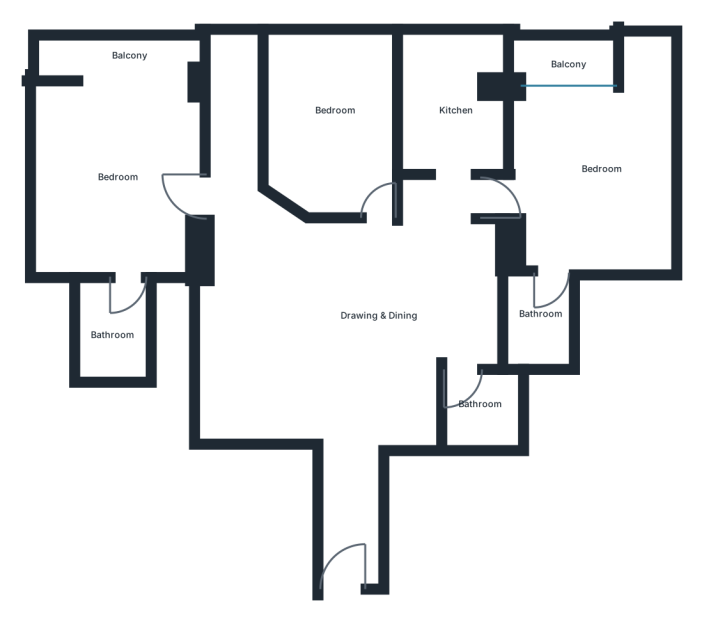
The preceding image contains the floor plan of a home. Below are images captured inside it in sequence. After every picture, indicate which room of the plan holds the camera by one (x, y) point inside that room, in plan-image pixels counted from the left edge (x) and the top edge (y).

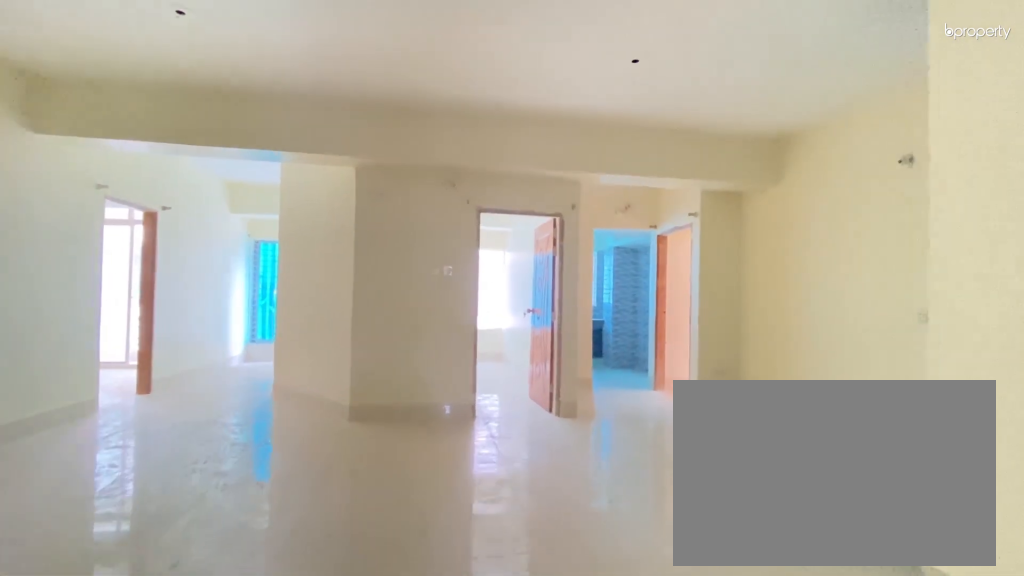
(352, 356)
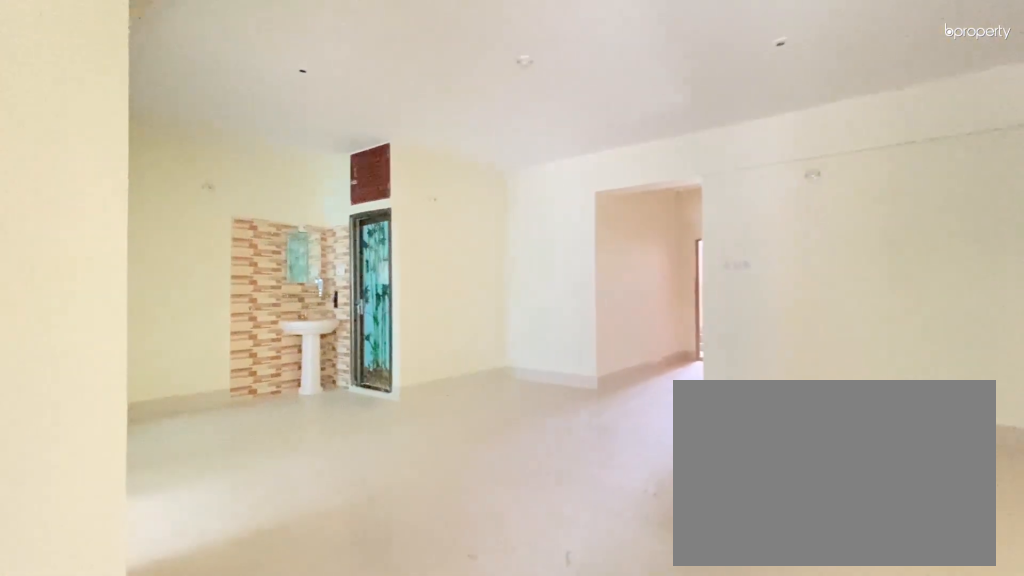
(324, 289)
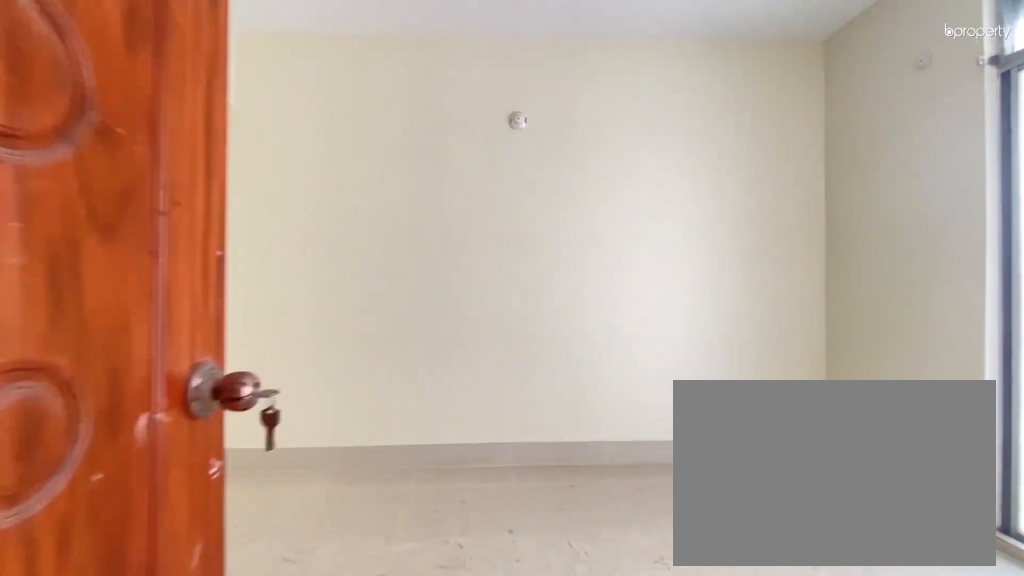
(107, 176)
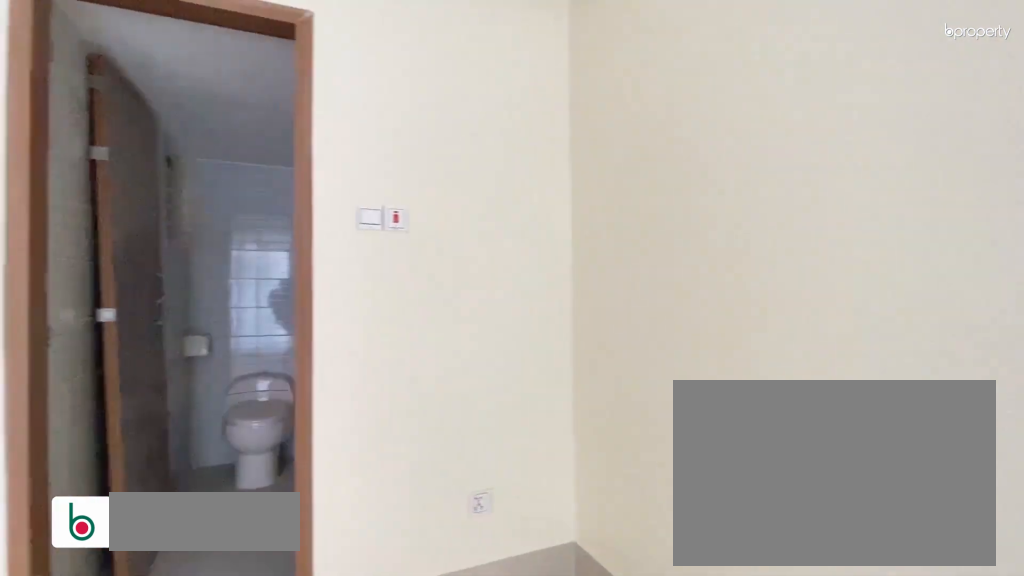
(107, 176)
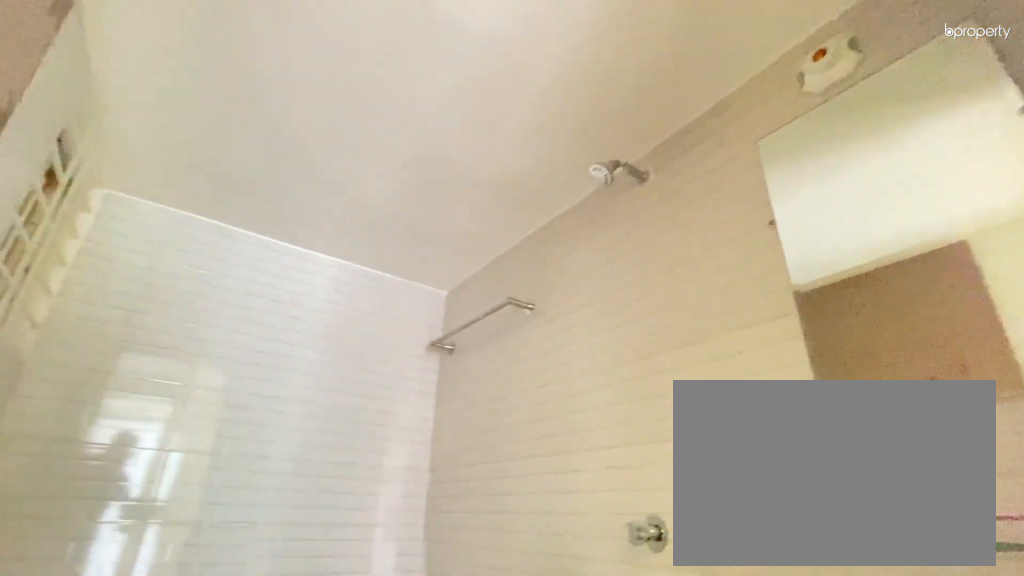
(110, 331)
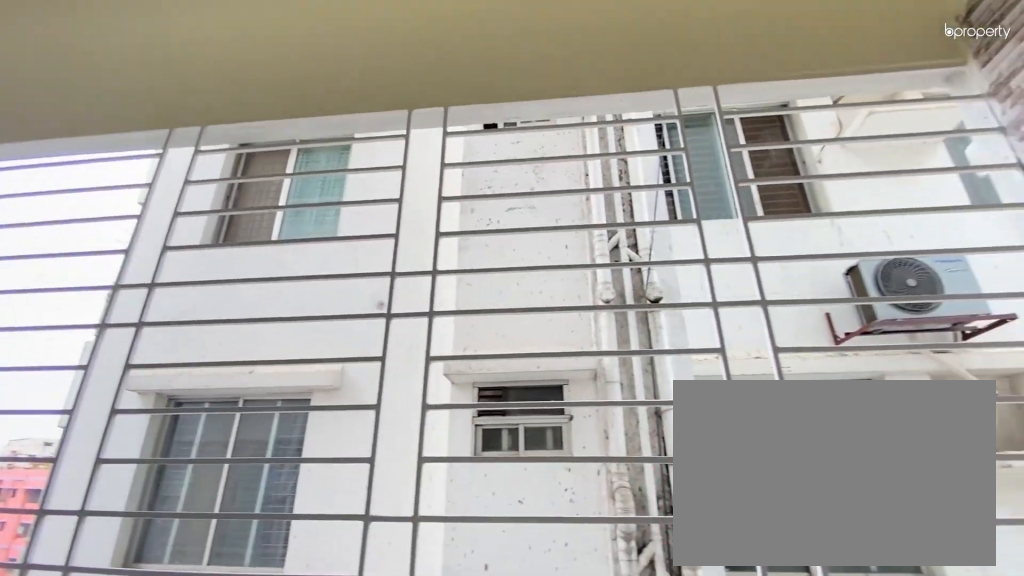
(134, 53)
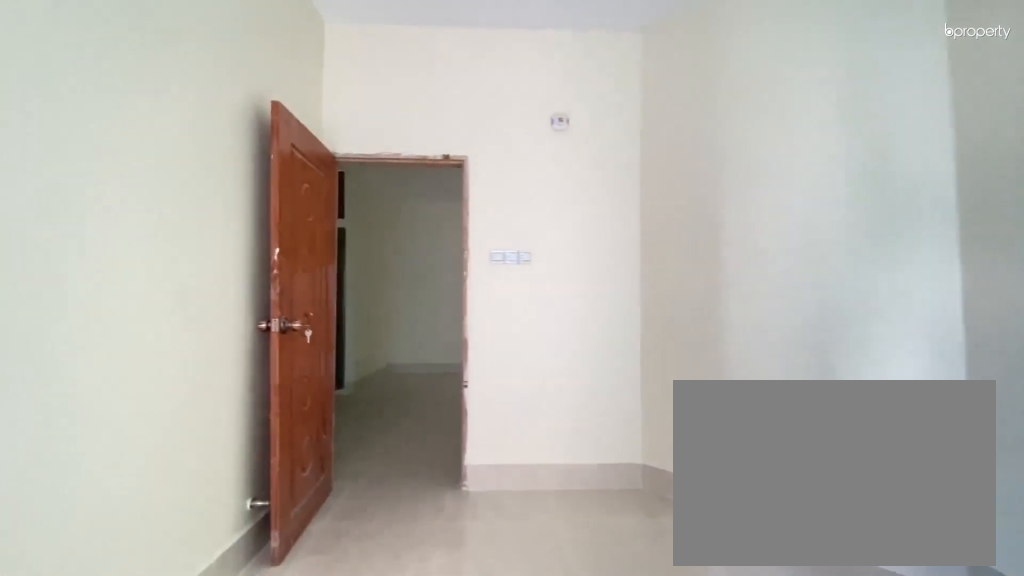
(334, 119)
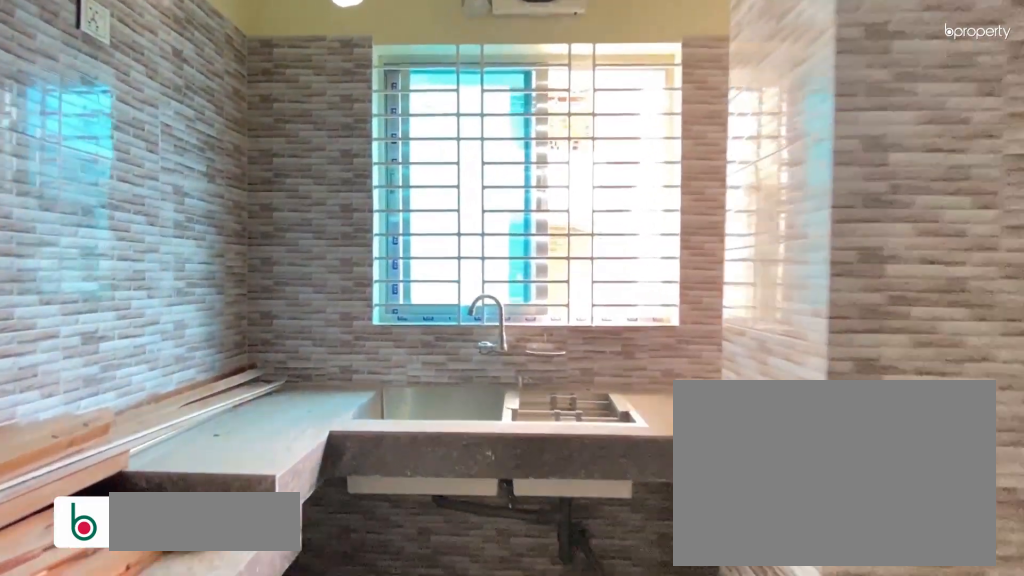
(449, 97)
